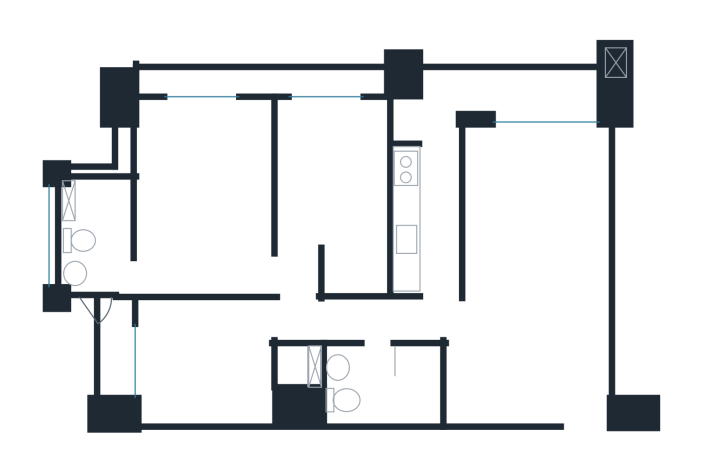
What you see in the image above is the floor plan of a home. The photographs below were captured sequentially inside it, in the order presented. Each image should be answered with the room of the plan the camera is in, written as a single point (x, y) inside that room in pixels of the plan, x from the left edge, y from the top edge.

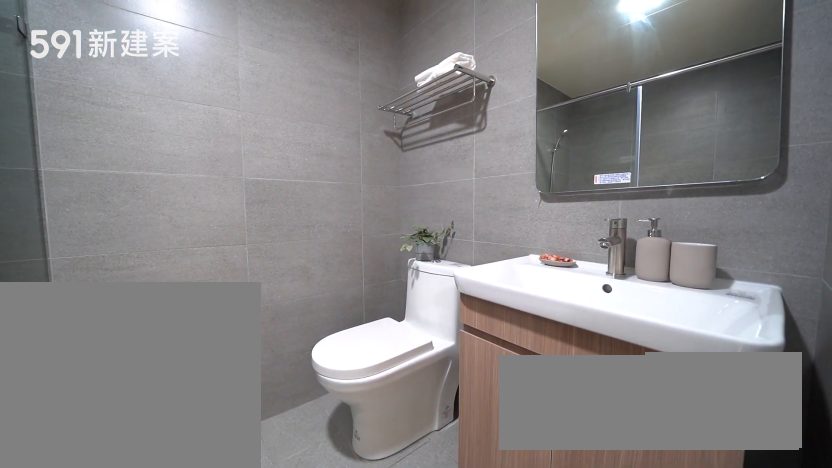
(382, 386)
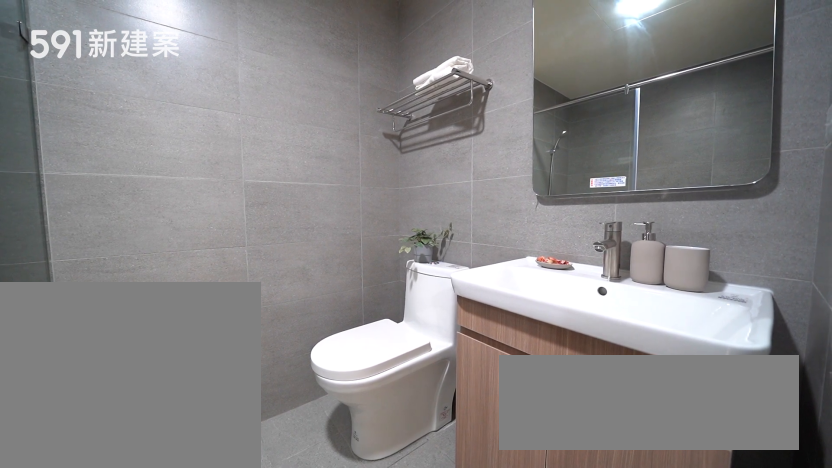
(382, 386)
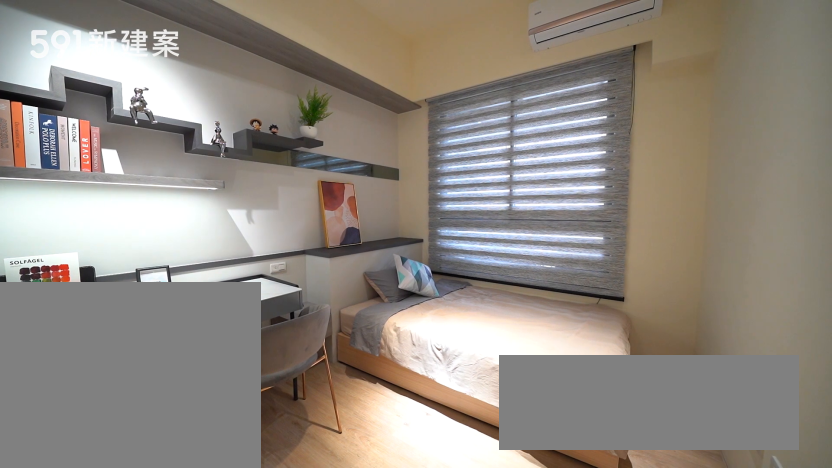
(202, 363)
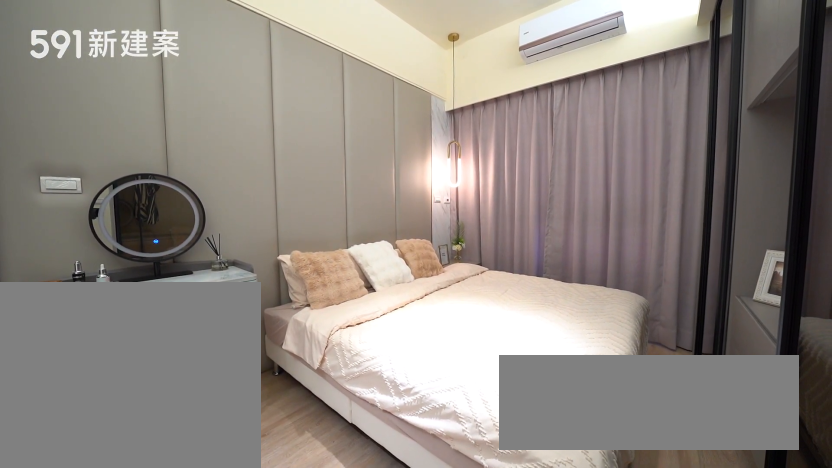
(201, 194)
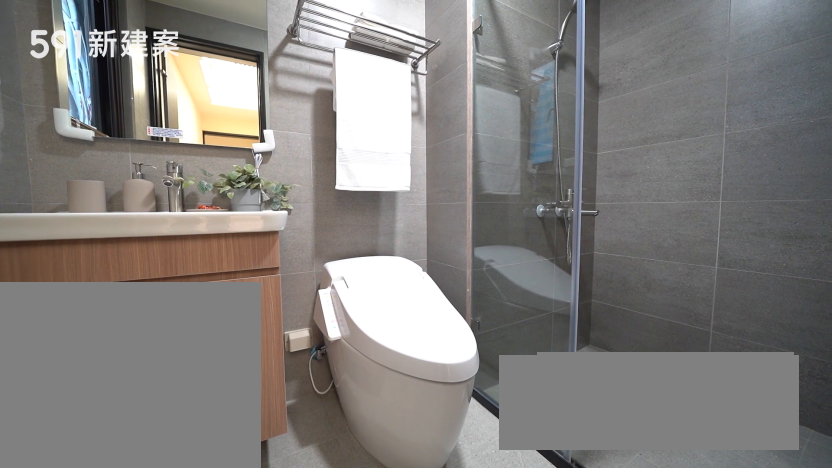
(95, 234)
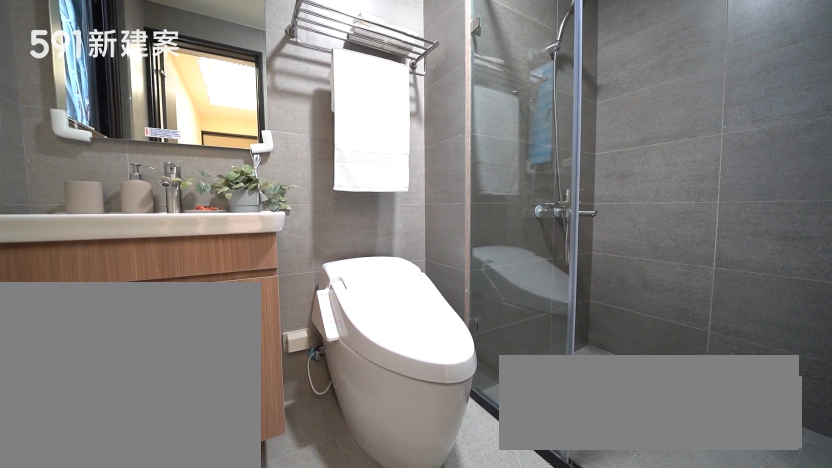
(95, 234)
